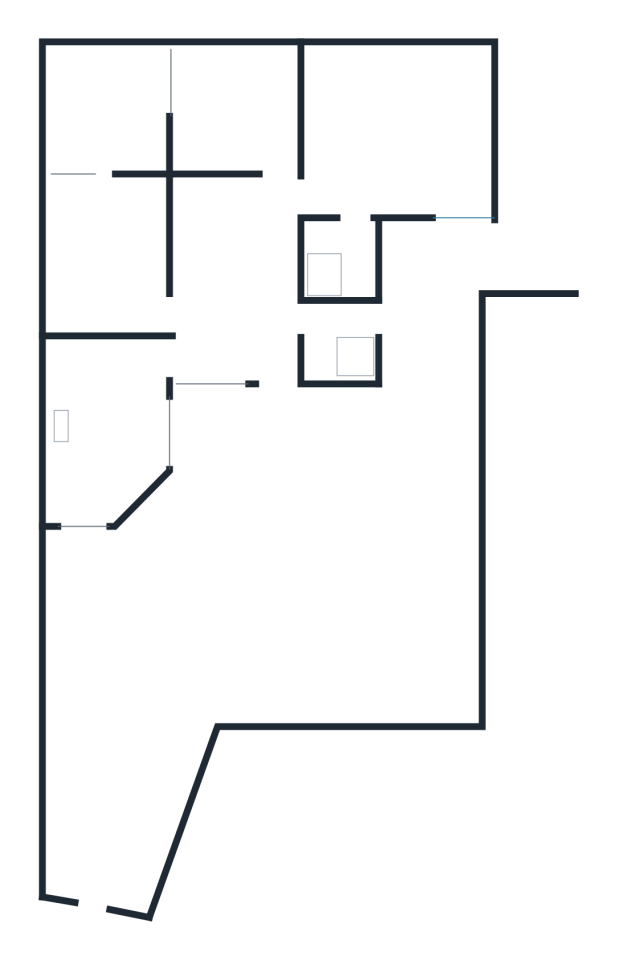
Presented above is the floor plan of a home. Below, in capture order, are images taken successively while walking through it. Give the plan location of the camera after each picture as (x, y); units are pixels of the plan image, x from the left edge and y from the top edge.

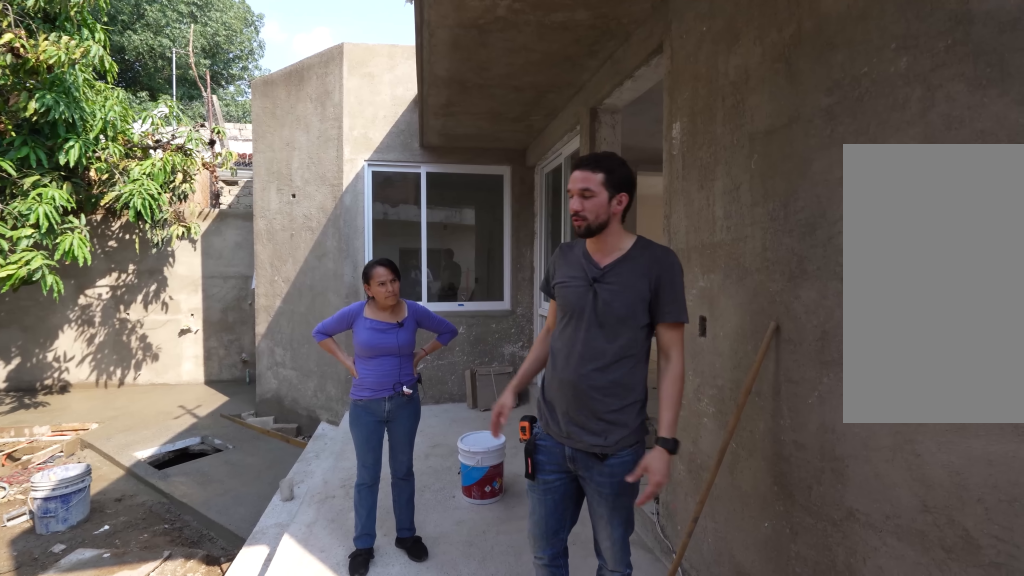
(444, 434)
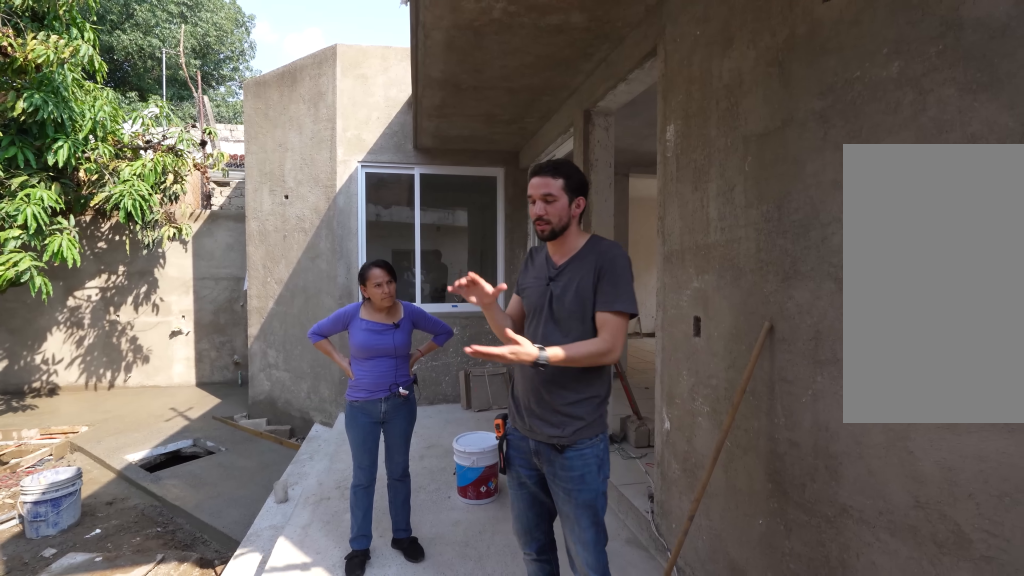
(444, 434)
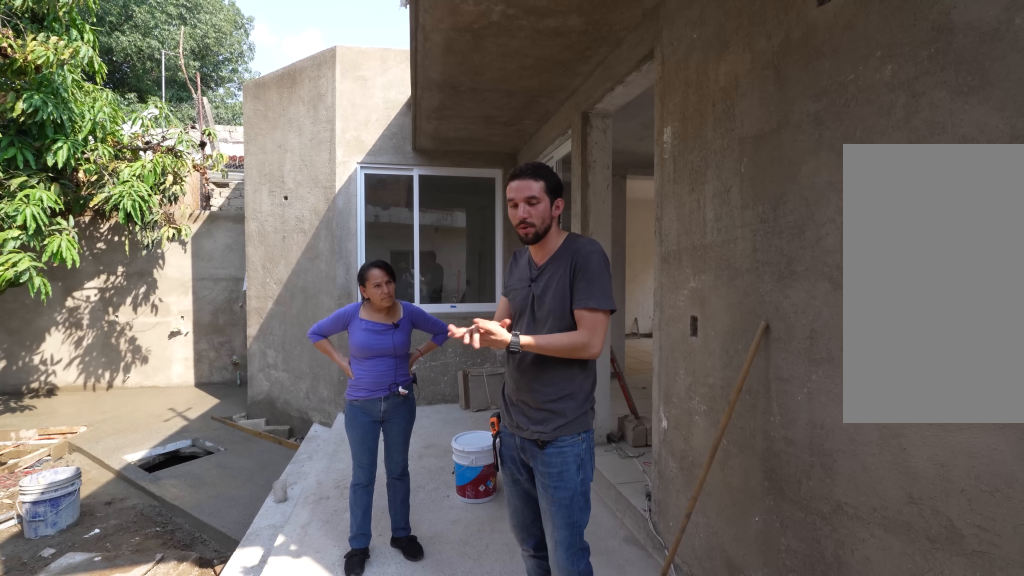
(444, 434)
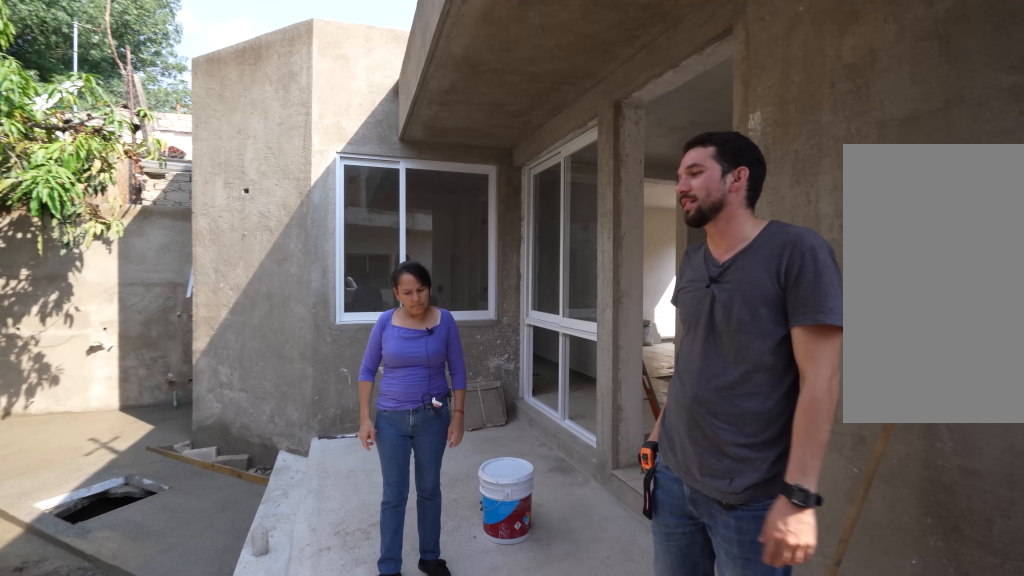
(423, 446)
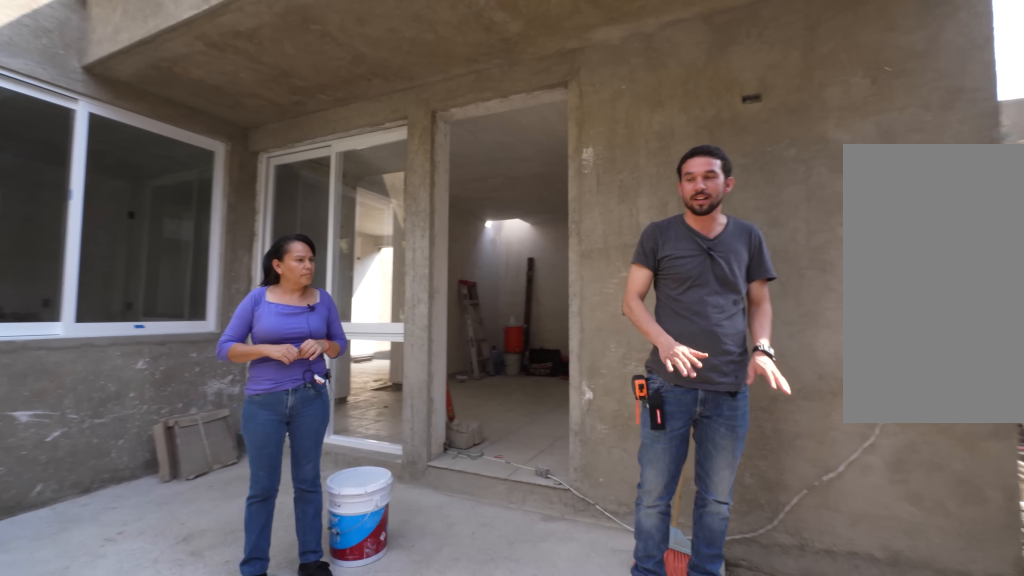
(388, 478)
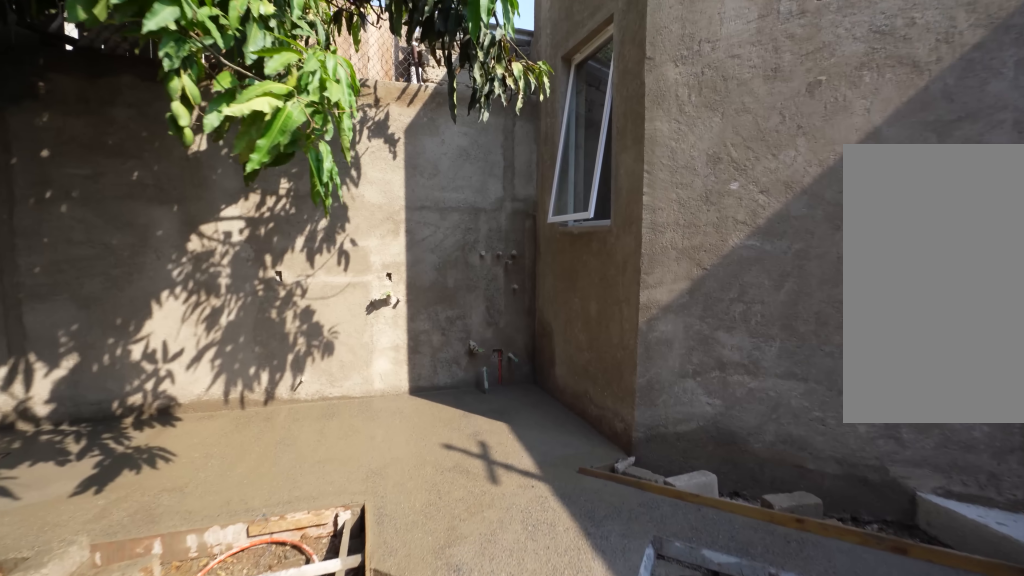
(208, 614)
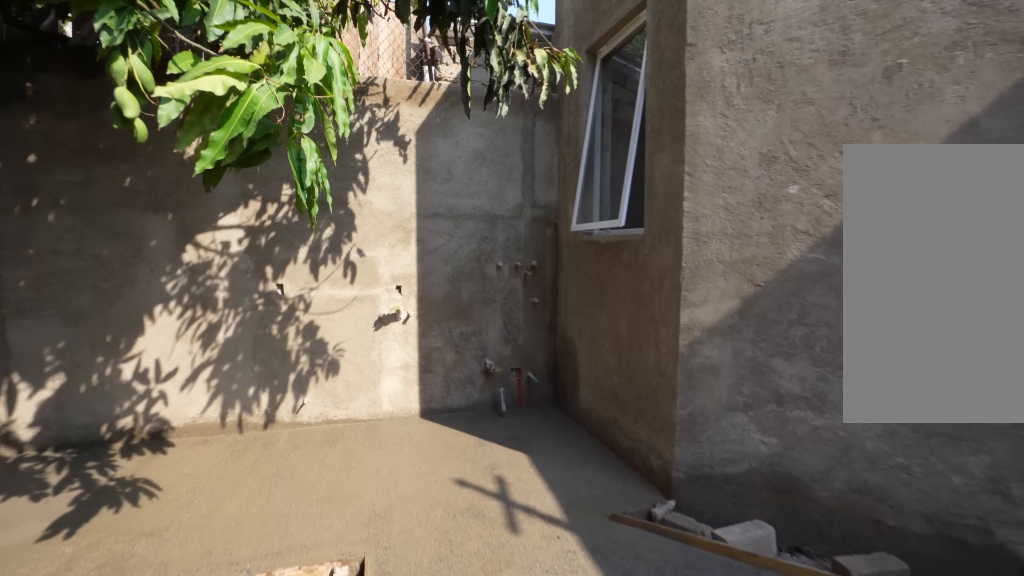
(194, 616)
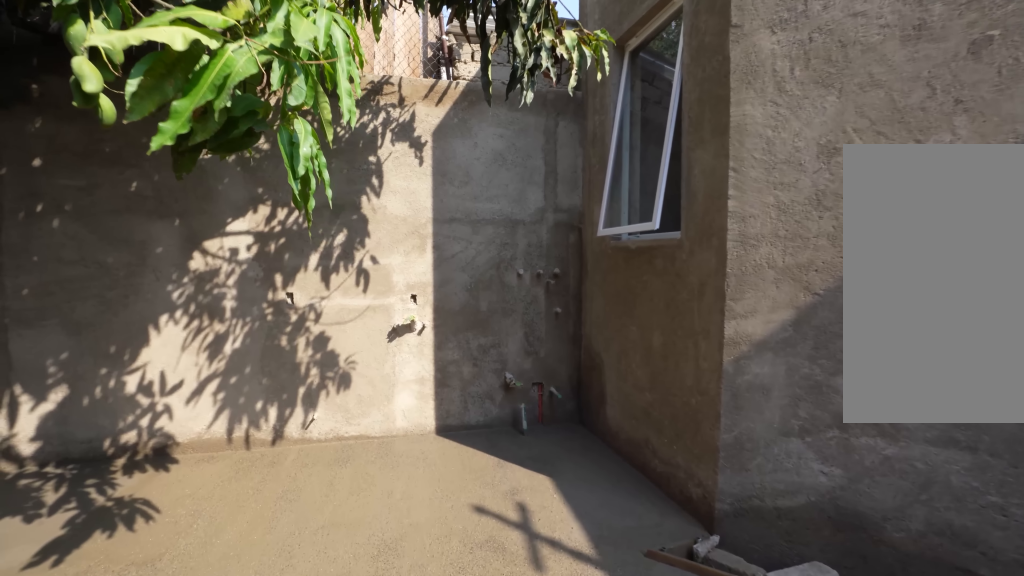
(187, 618)
